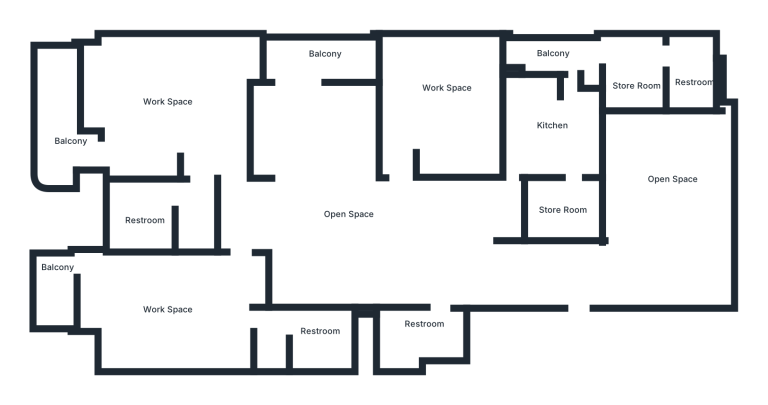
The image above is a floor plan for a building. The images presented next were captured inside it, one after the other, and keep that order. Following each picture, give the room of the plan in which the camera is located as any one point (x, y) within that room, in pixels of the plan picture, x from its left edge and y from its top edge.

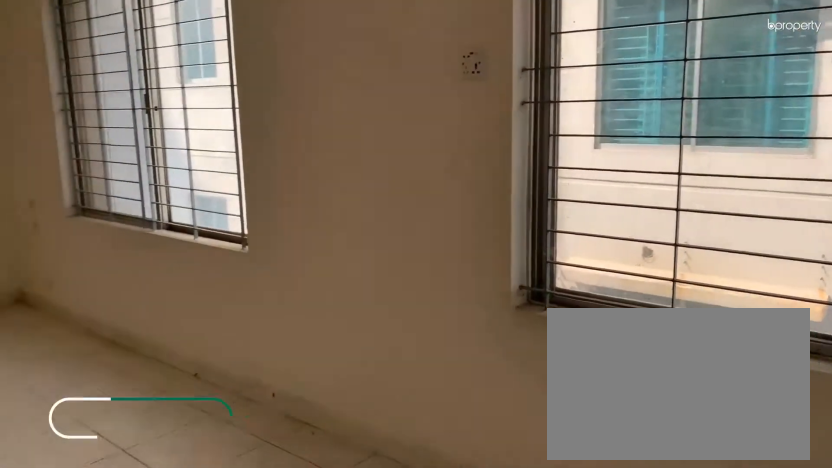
(673, 207)
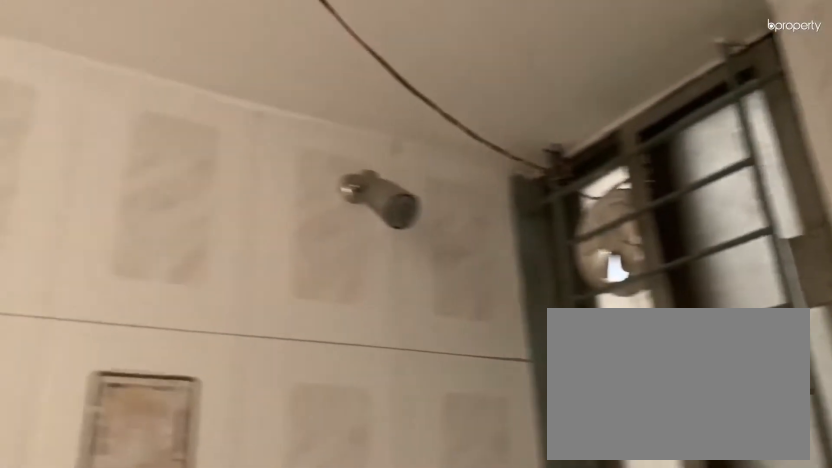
(434, 328)
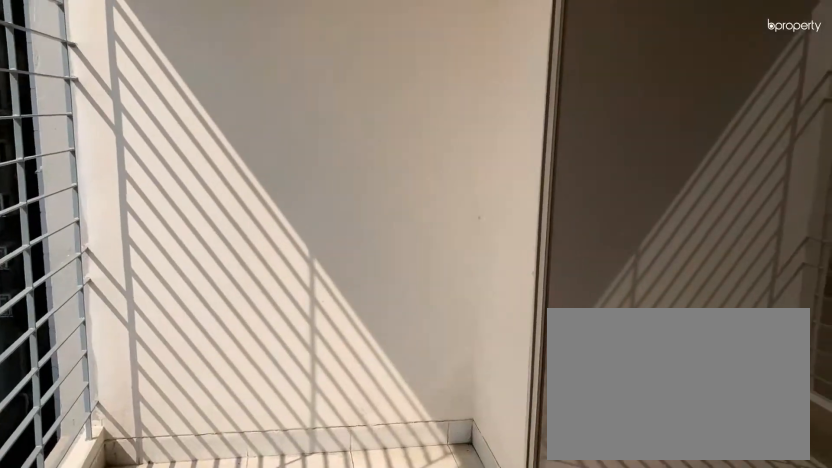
(311, 56)
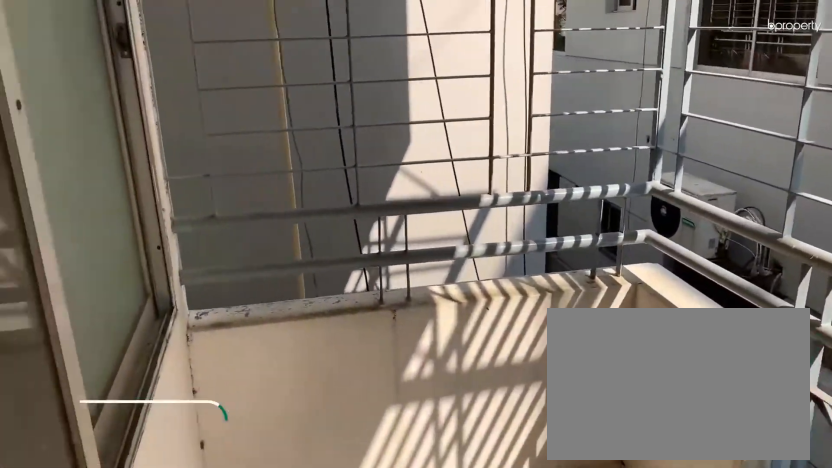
(52, 286)
